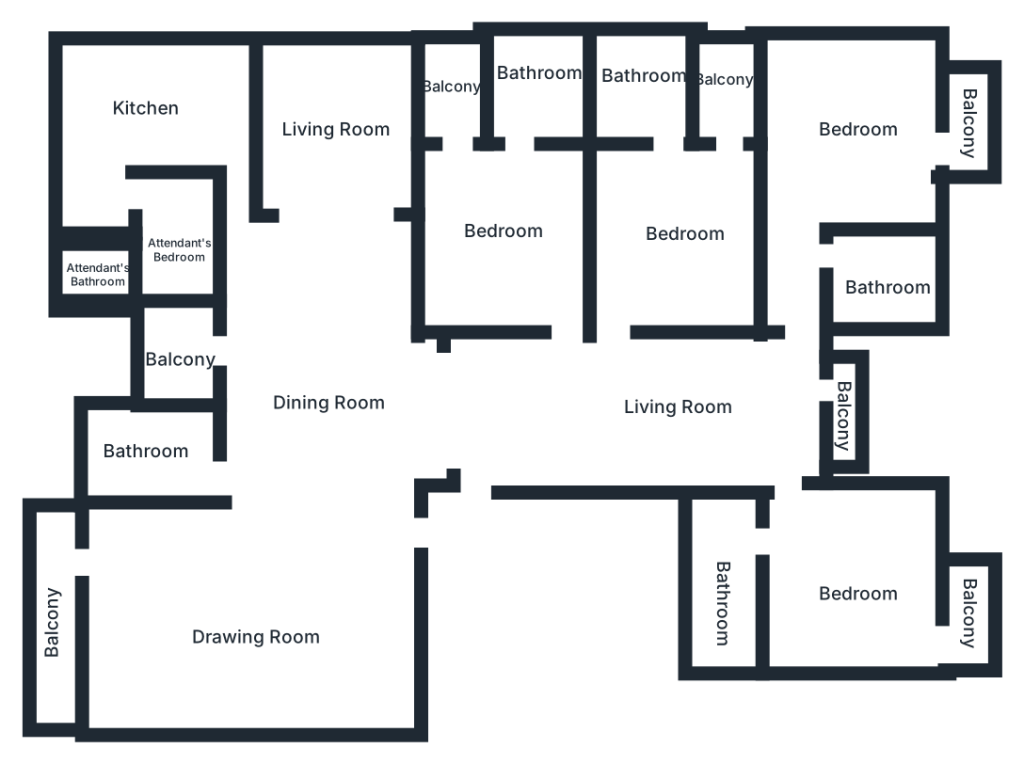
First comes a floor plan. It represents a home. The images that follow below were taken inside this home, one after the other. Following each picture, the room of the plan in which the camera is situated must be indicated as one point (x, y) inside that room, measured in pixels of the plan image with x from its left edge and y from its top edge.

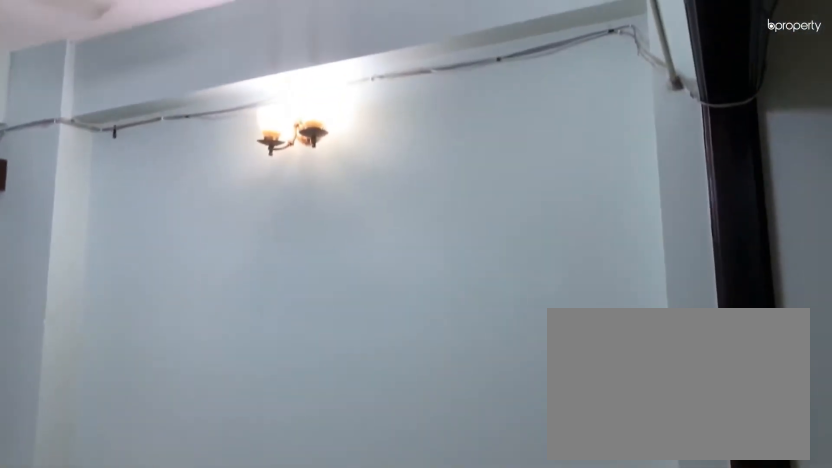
(327, 109)
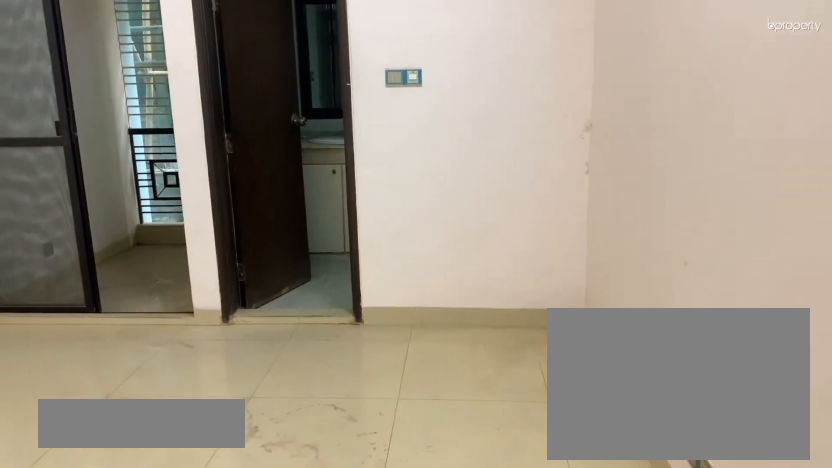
(499, 217)
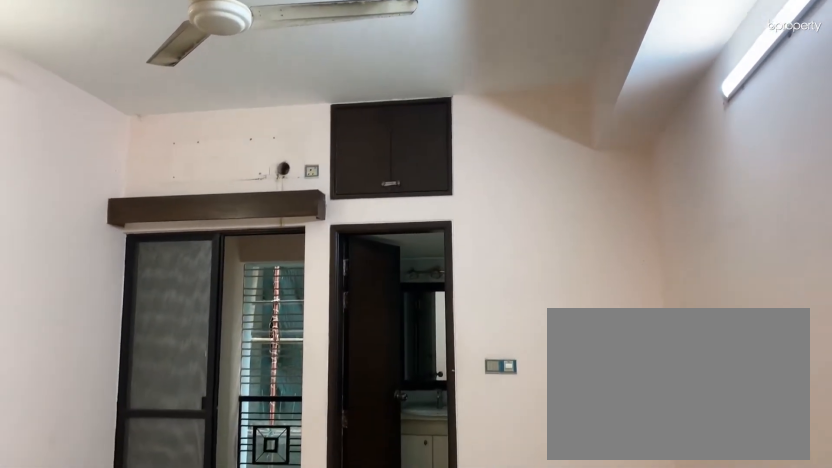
(499, 217)
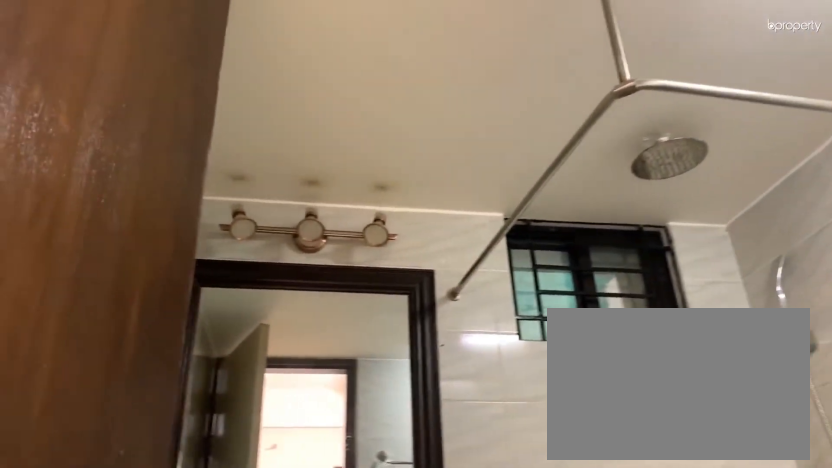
(529, 83)
